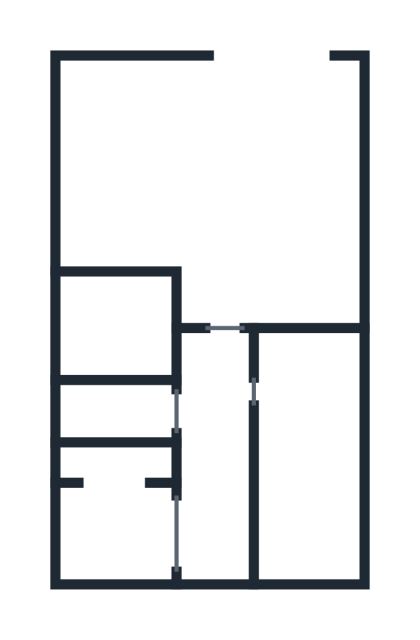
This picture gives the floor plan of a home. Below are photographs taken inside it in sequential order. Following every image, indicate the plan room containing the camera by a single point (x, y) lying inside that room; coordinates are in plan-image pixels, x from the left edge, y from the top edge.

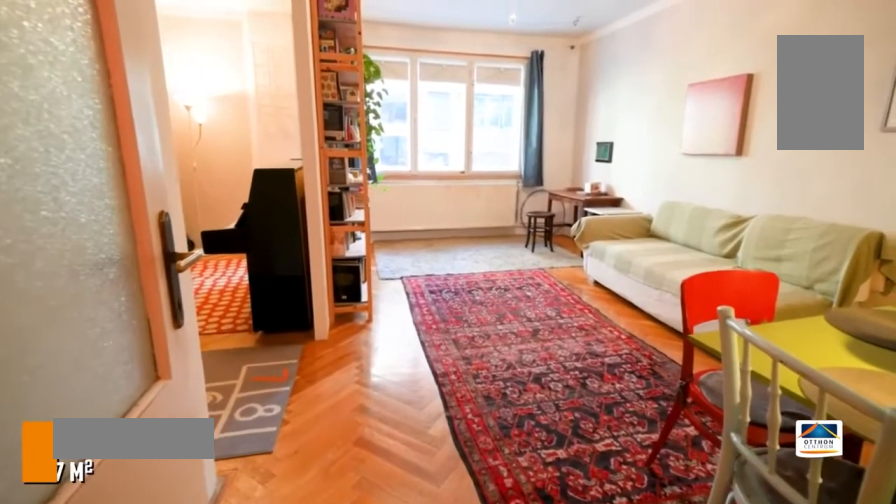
(206, 155)
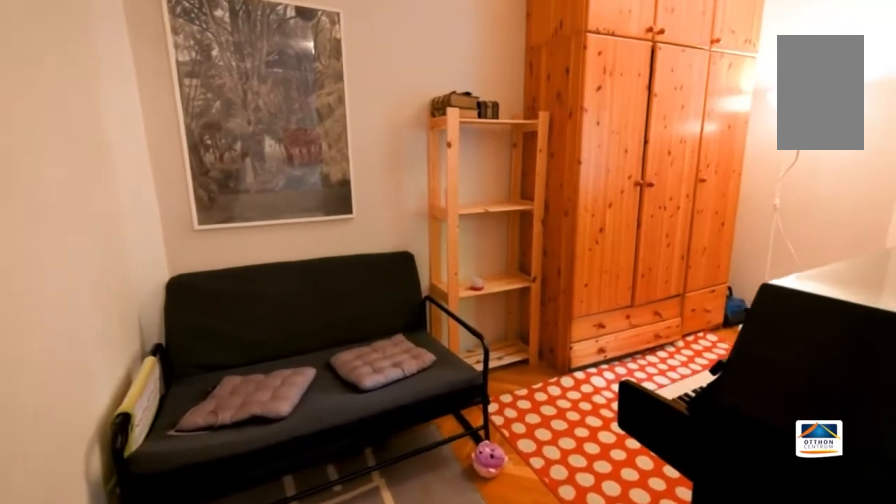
(207, 157)
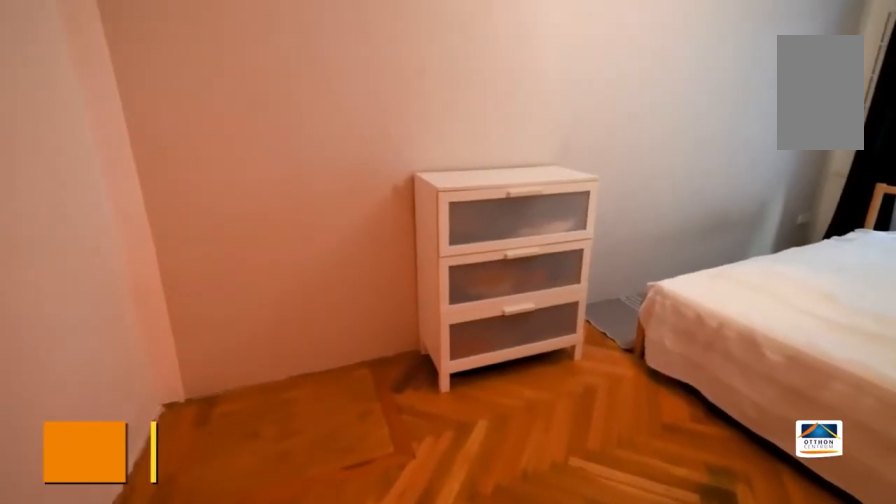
(311, 454)
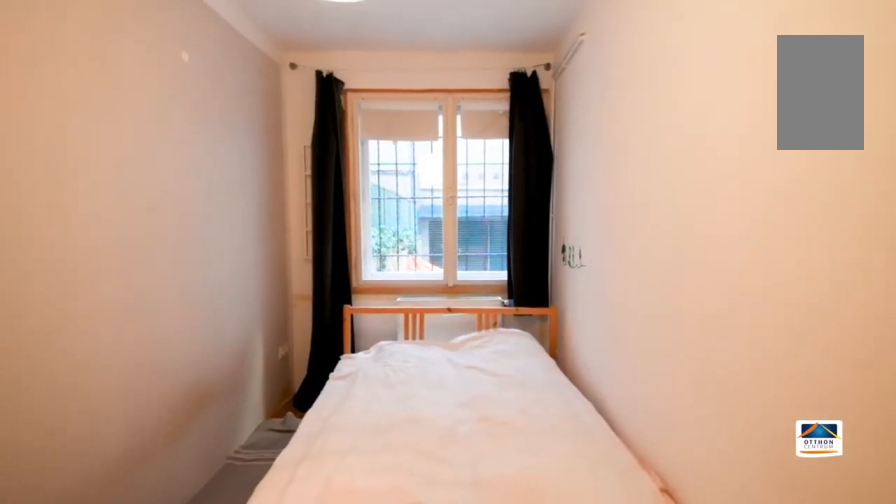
(308, 455)
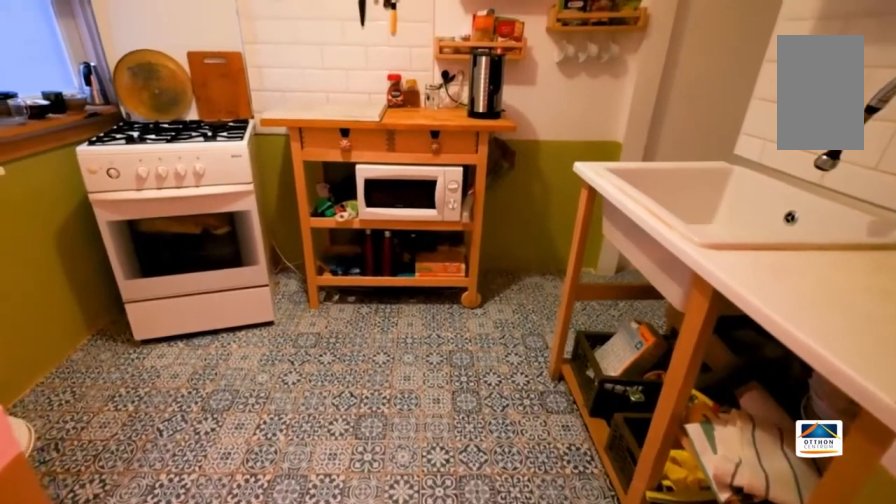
(122, 545)
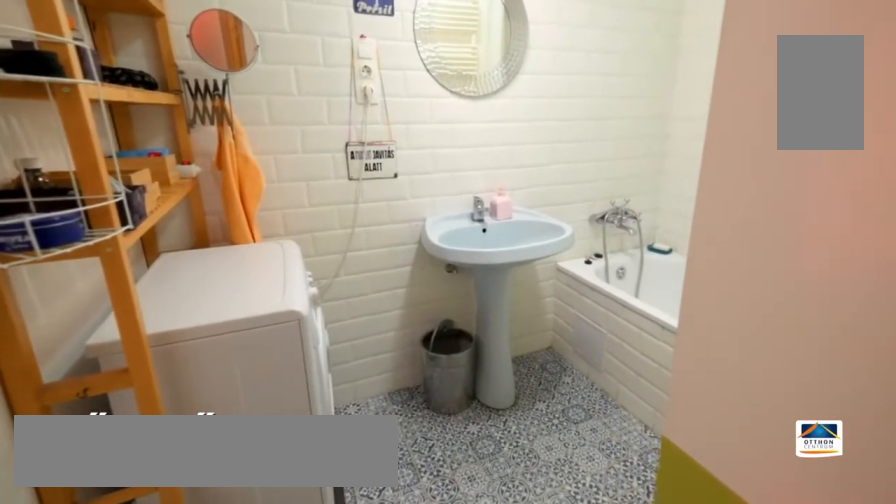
(115, 335)
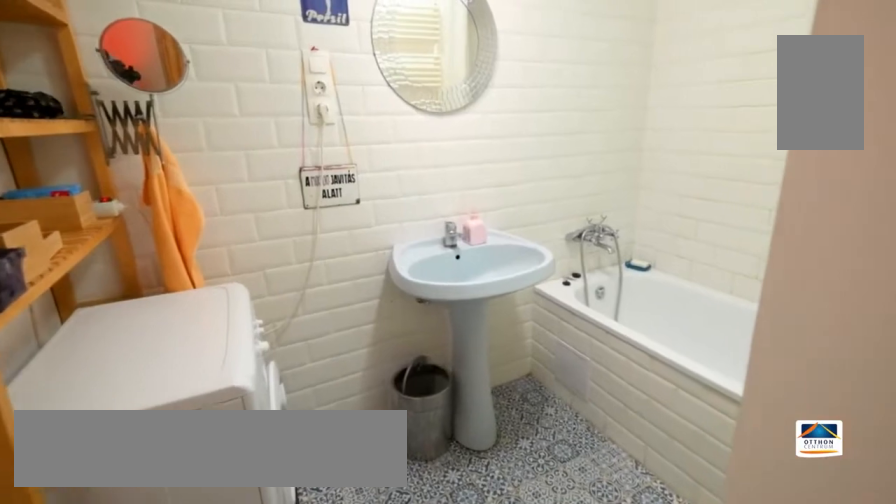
(108, 337)
